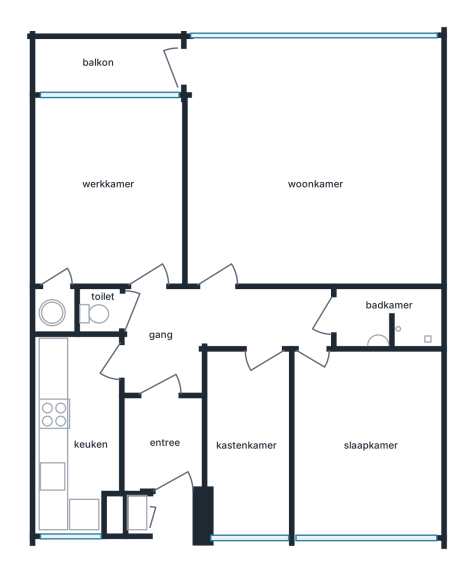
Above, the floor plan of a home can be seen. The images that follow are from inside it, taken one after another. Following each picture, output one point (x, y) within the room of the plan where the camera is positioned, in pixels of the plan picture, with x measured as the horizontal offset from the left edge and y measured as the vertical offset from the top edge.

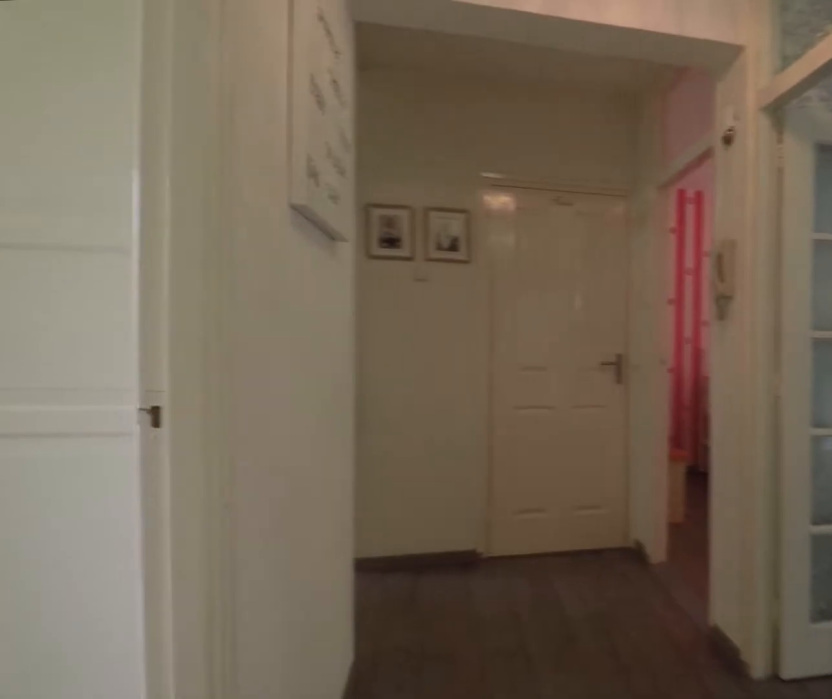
(213, 329)
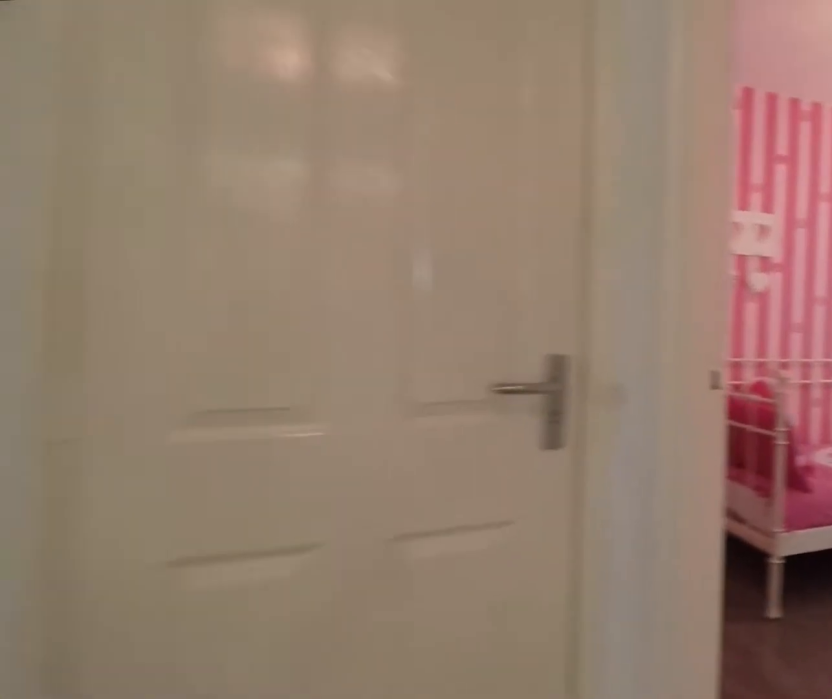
(213, 329)
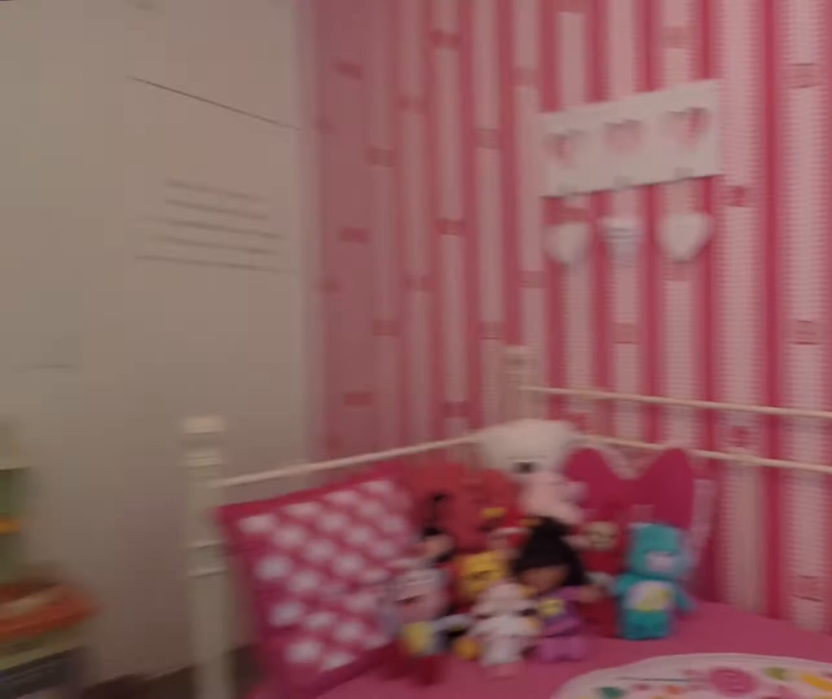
(110, 194)
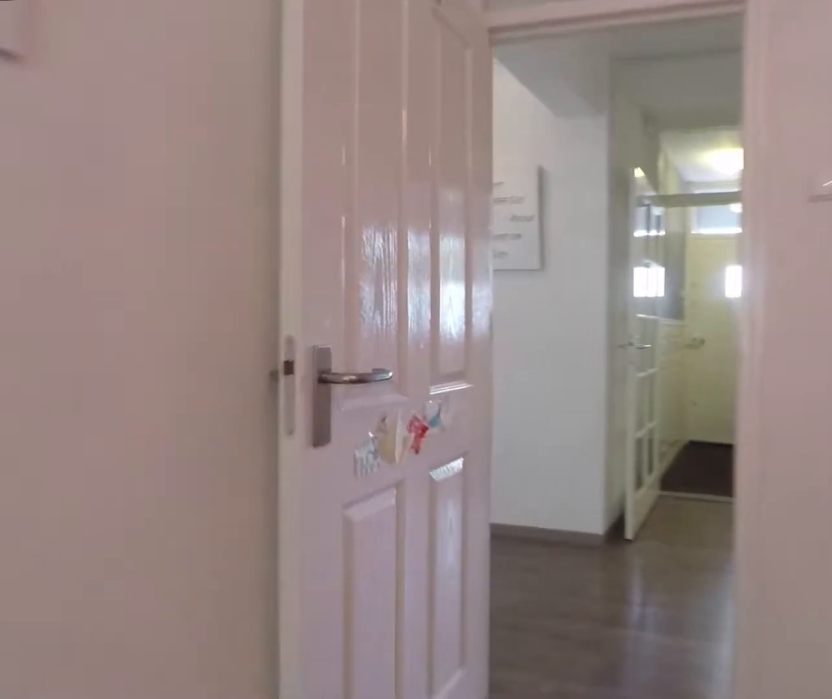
(110, 194)
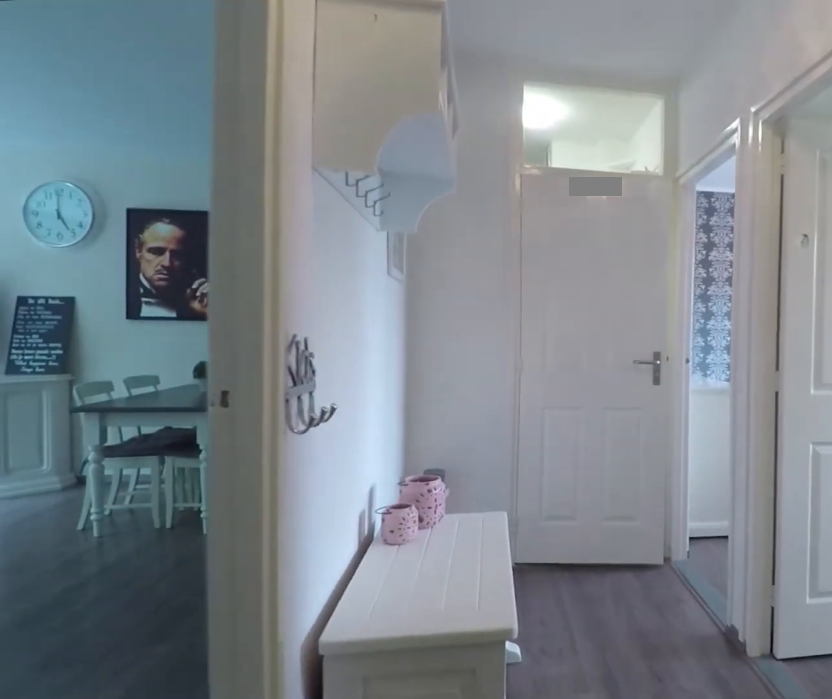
(213, 329)
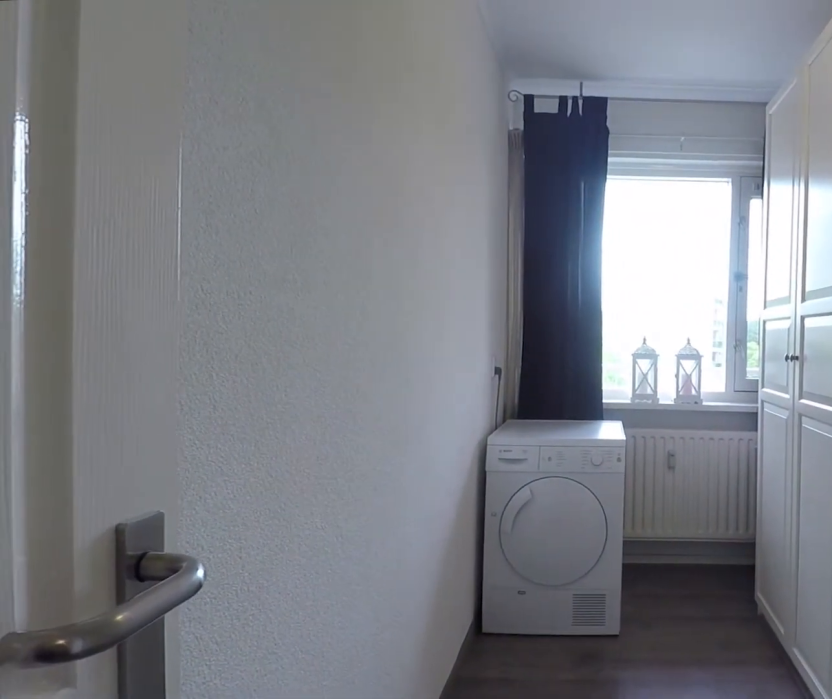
(248, 442)
